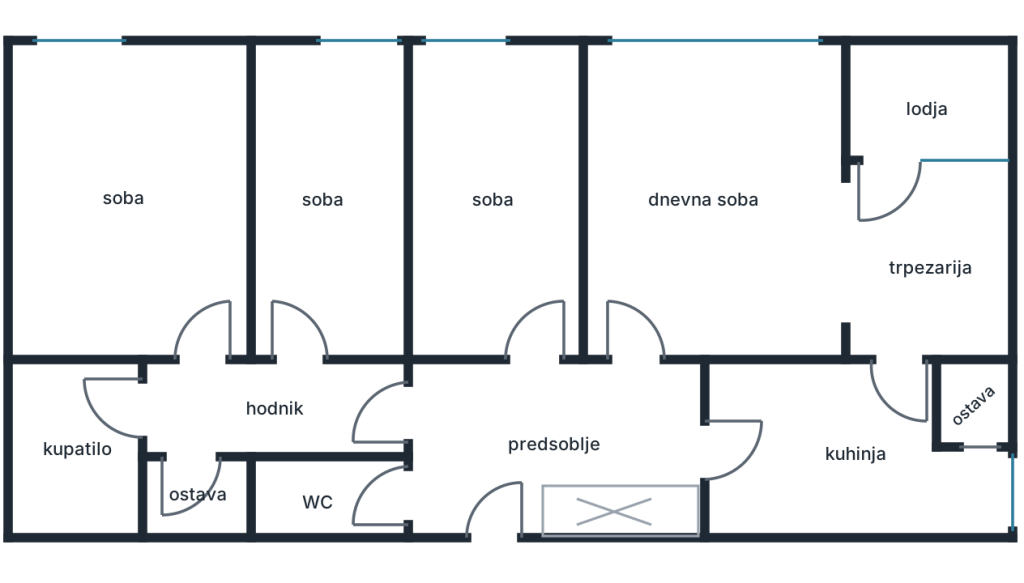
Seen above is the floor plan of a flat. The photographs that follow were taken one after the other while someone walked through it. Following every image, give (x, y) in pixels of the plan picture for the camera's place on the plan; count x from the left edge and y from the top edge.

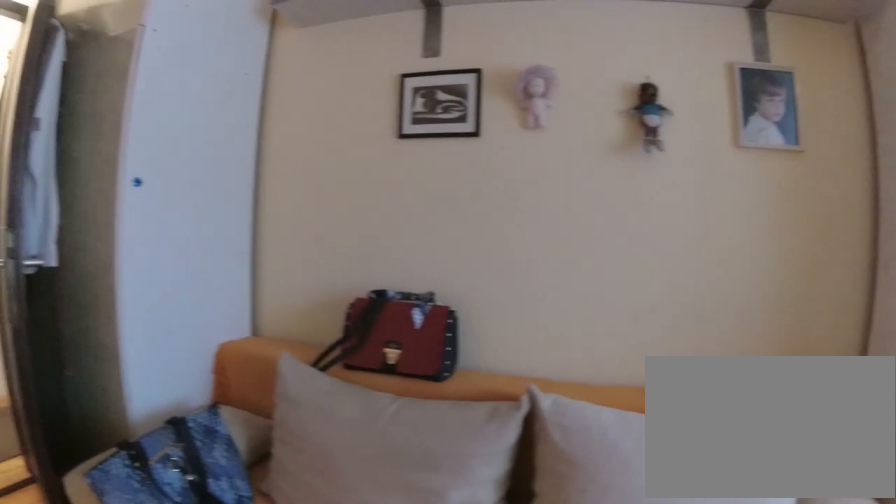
(360, 163)
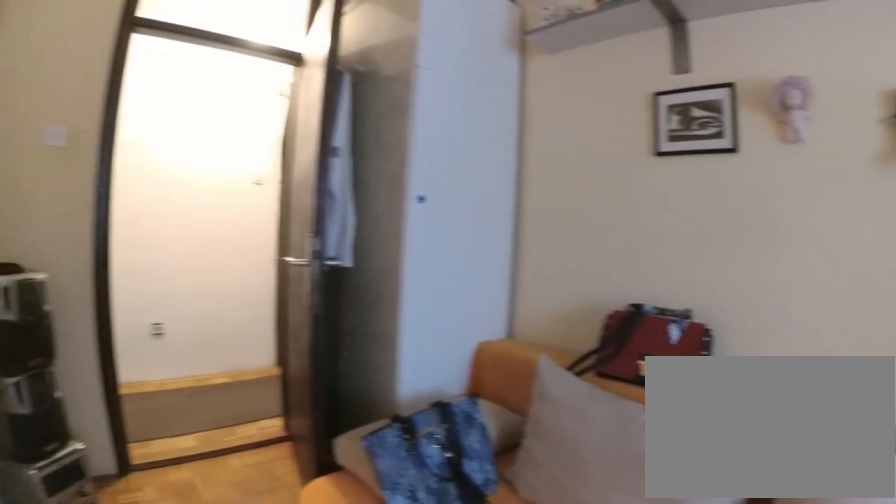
(334, 148)
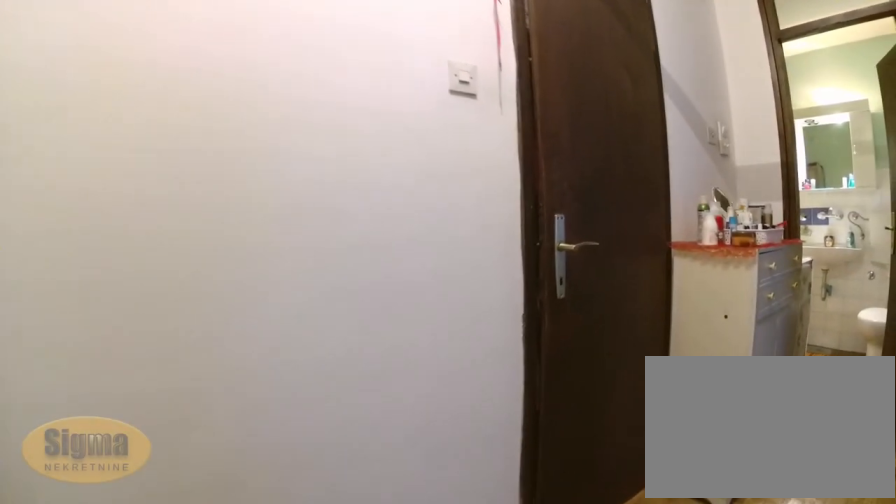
(330, 350)
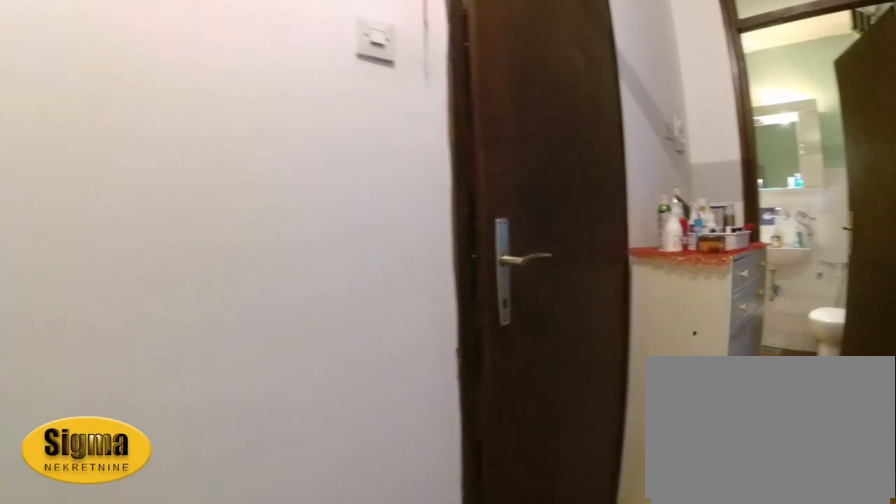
(338, 375)
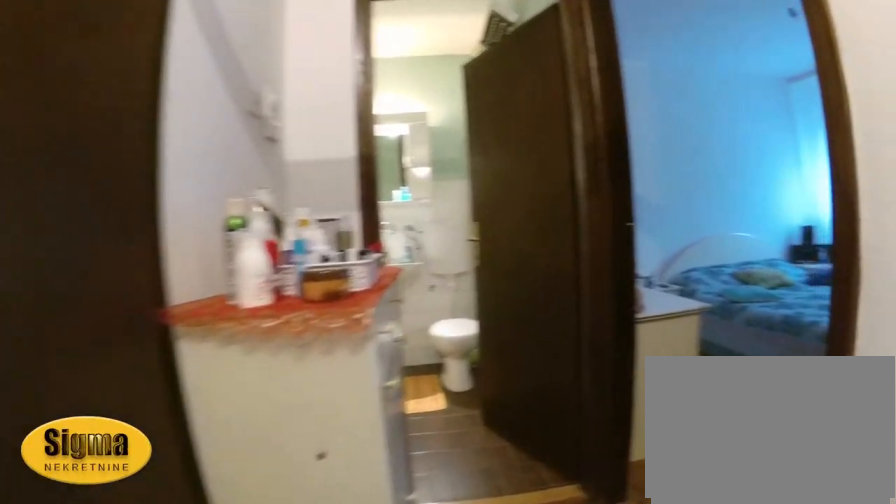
(281, 420)
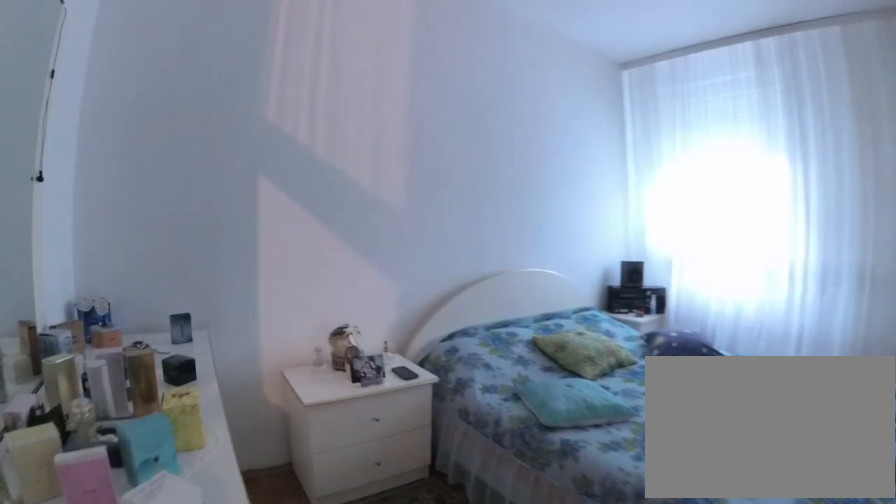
(189, 334)
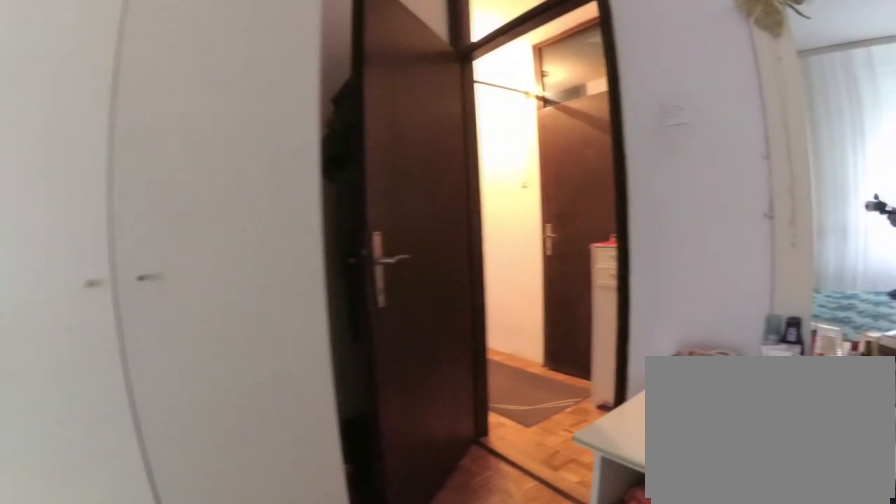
(85, 229)
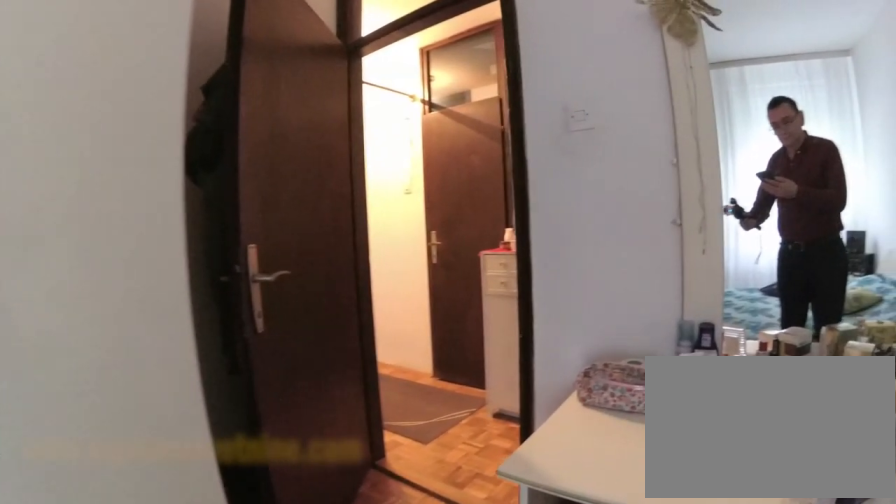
(96, 233)
